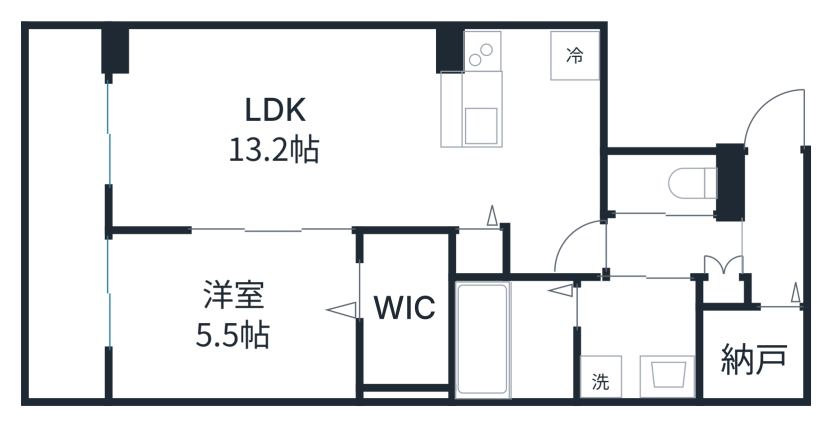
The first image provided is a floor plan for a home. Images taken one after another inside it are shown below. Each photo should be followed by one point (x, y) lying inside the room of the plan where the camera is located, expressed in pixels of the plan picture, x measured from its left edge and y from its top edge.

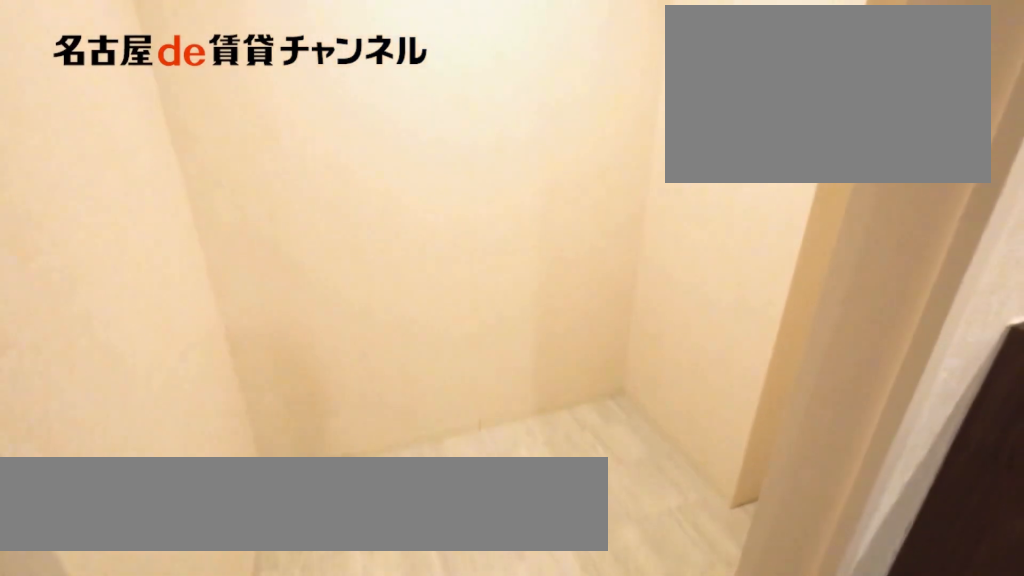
(750, 352)
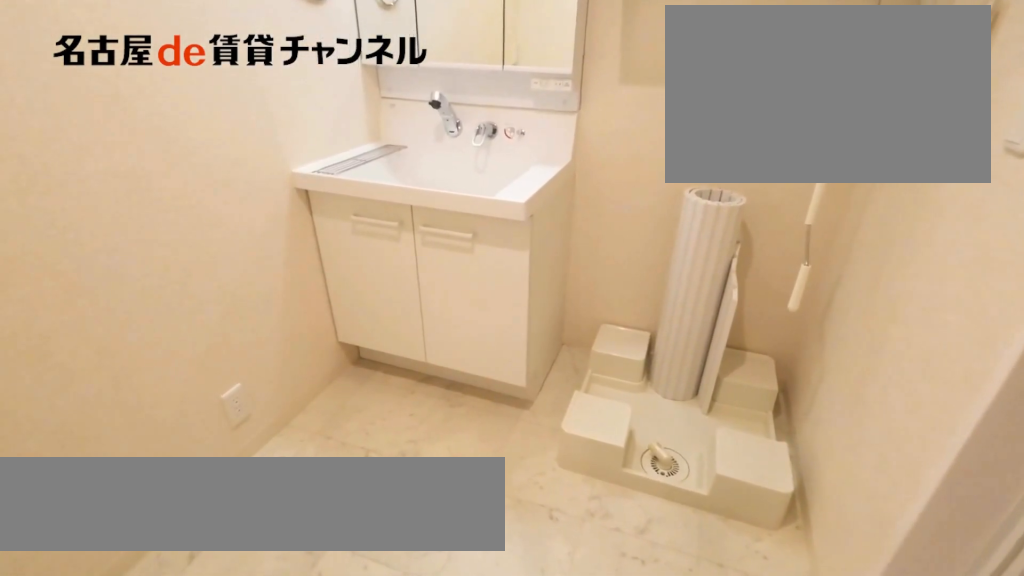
(636, 337)
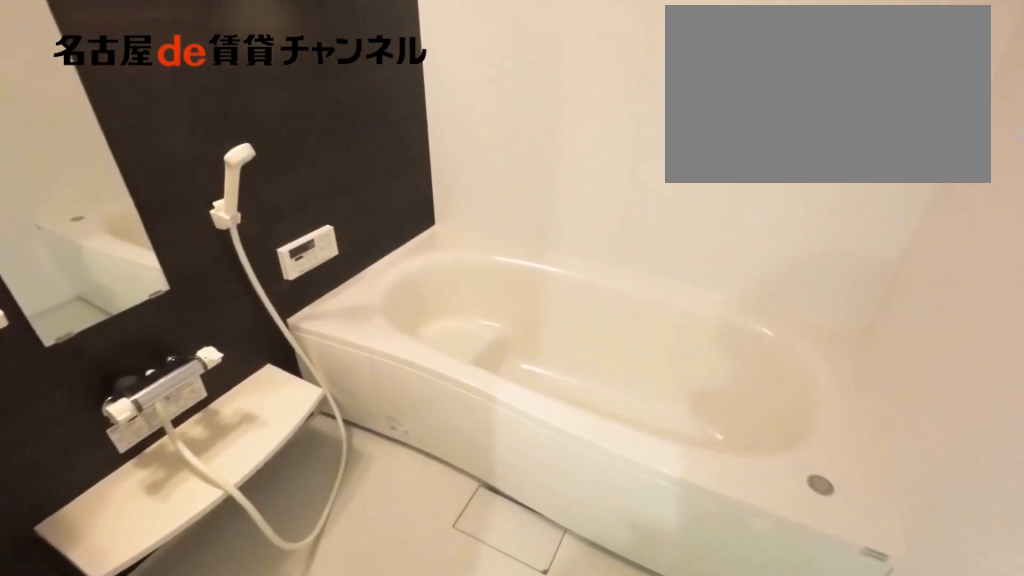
(512, 338)
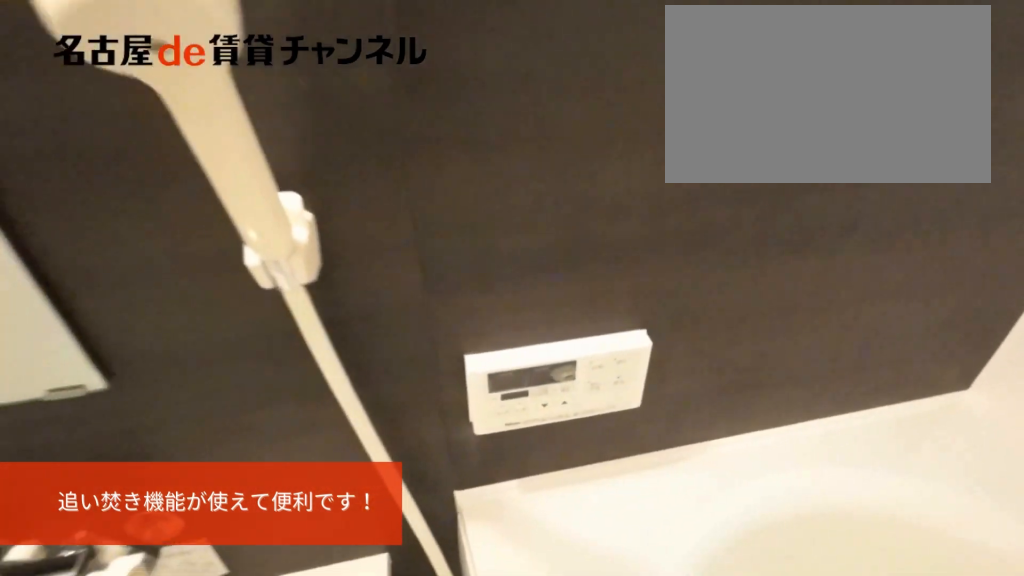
(512, 338)
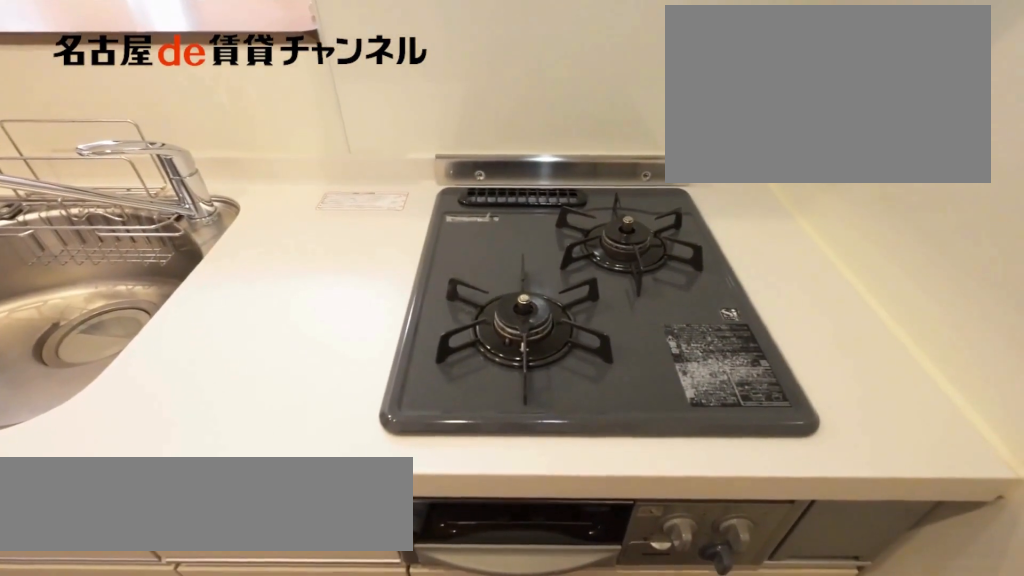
(475, 96)
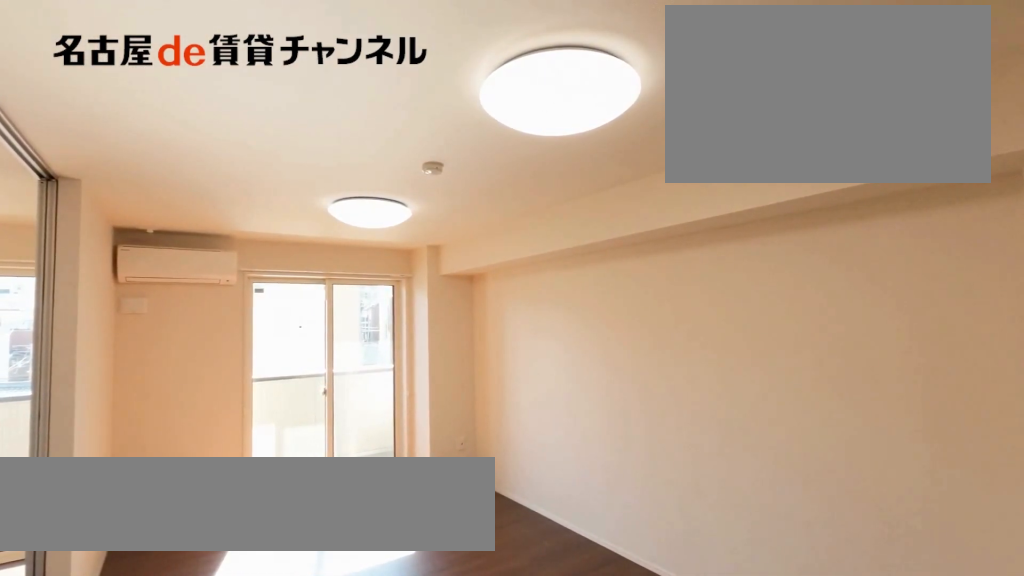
(321, 137)
